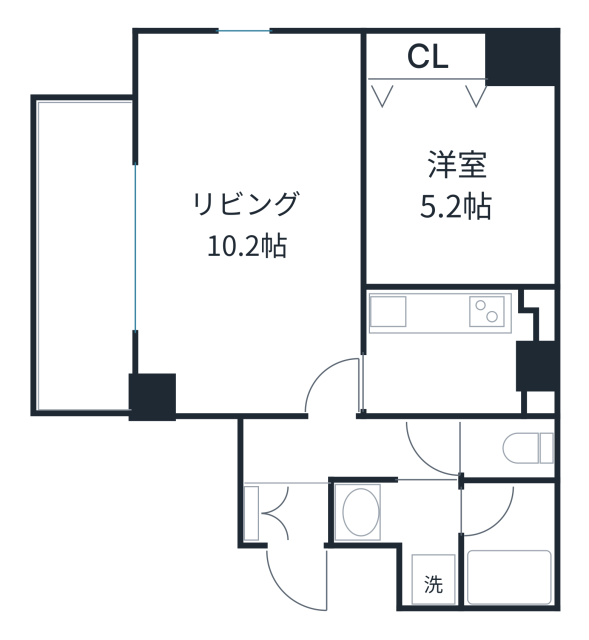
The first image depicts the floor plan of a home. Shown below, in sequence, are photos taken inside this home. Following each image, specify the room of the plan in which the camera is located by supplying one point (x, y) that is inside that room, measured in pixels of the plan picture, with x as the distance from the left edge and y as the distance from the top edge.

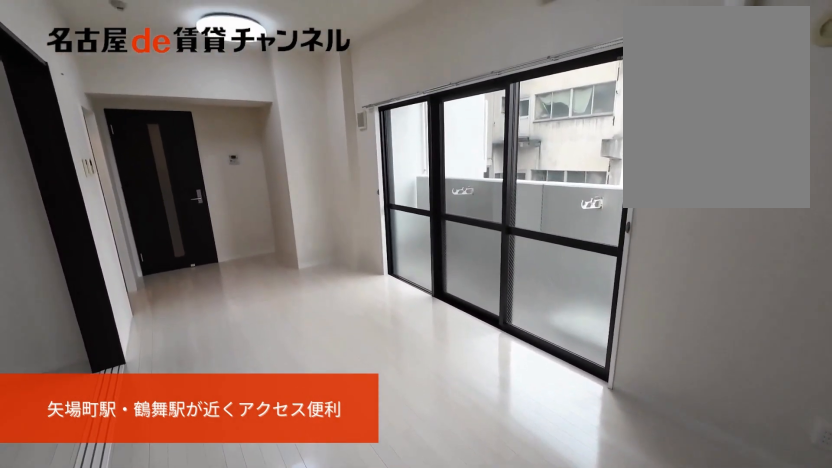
(250, 224)
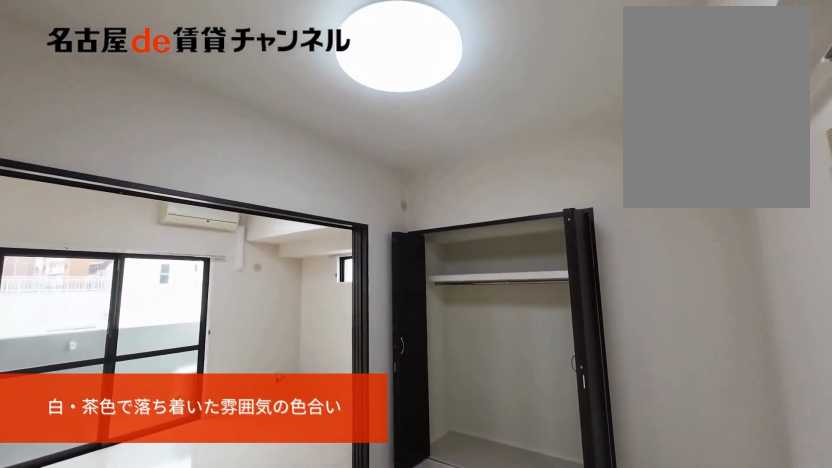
(460, 183)
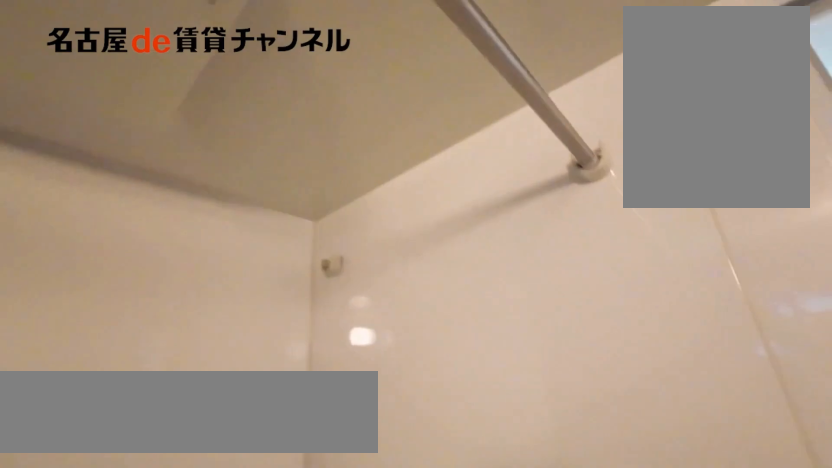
(507, 544)
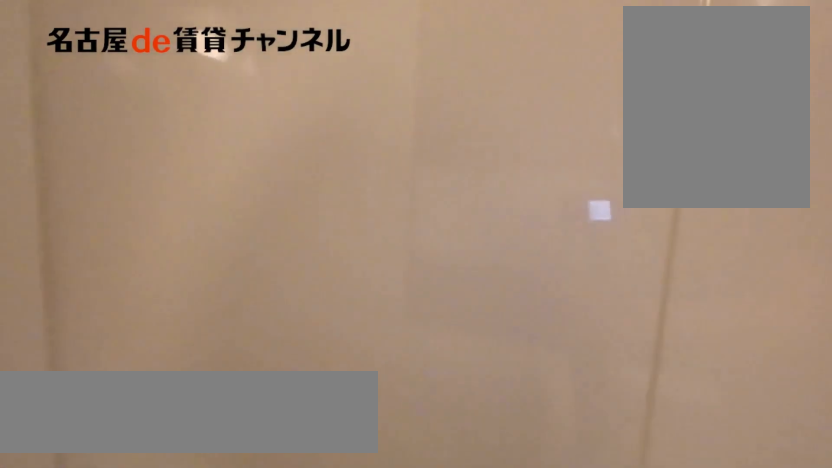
(507, 544)
